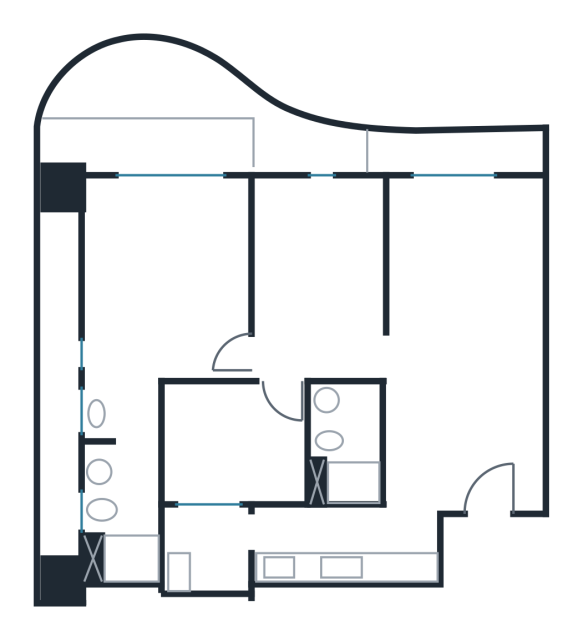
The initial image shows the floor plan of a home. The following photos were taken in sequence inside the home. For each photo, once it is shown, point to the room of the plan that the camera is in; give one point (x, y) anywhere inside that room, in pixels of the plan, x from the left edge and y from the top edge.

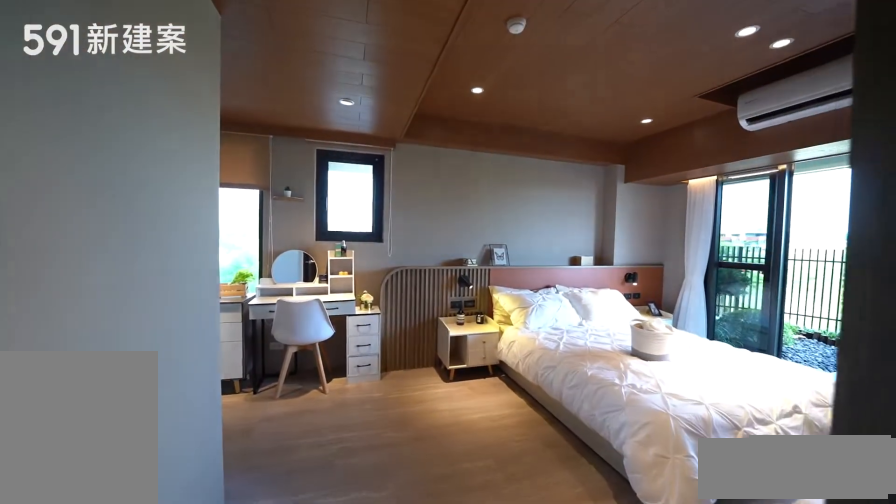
(159, 291)
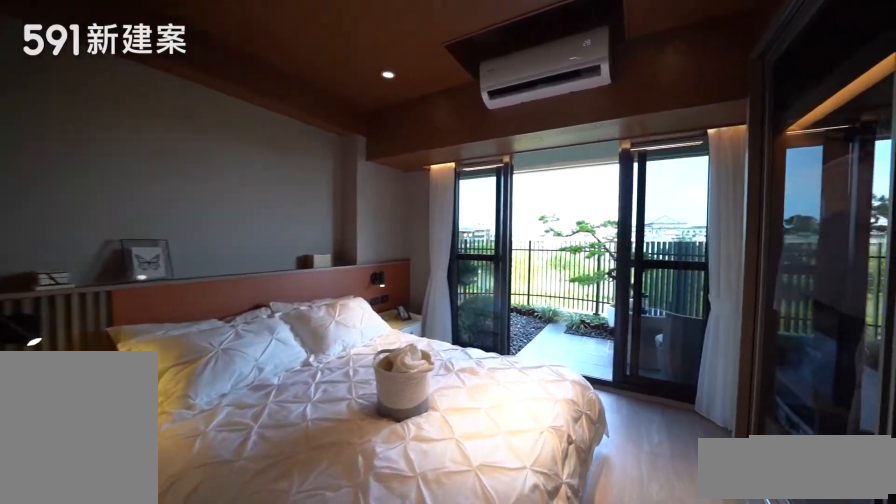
(159, 291)
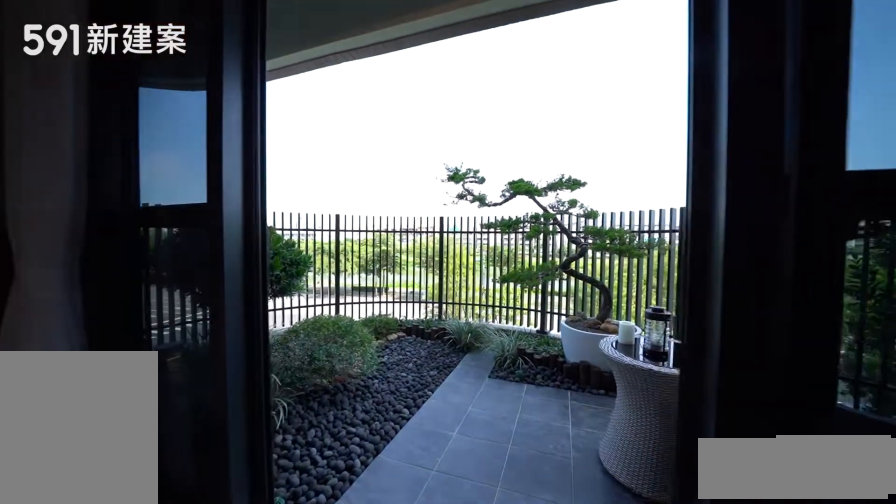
(182, 120)
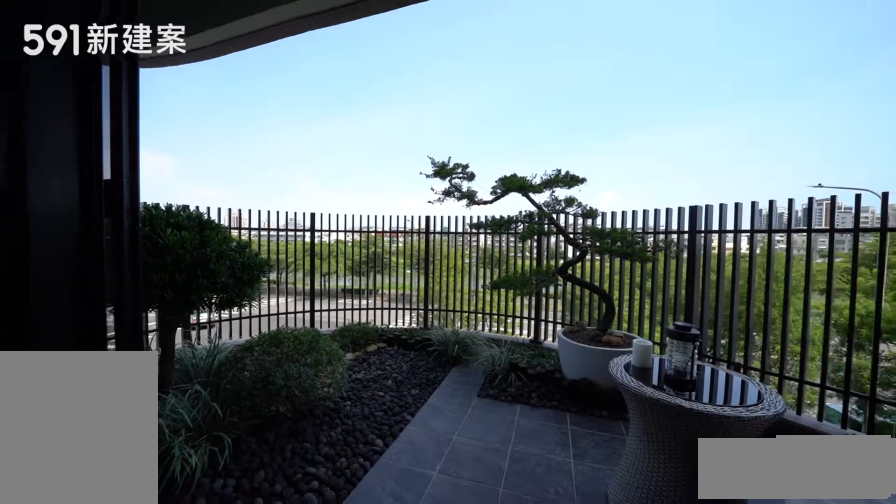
(182, 120)
